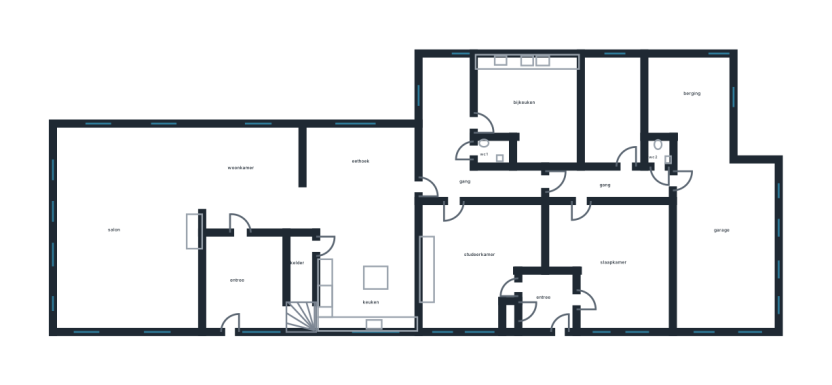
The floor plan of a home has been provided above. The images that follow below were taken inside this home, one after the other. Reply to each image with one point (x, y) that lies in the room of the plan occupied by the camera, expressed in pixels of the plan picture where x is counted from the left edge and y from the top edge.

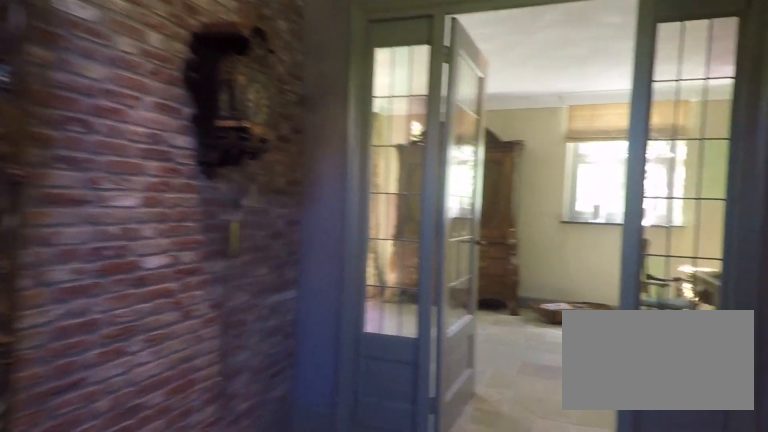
(246, 282)
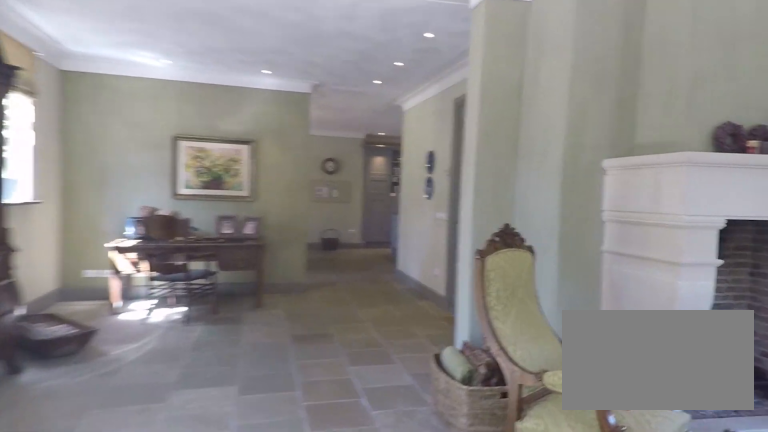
(165, 214)
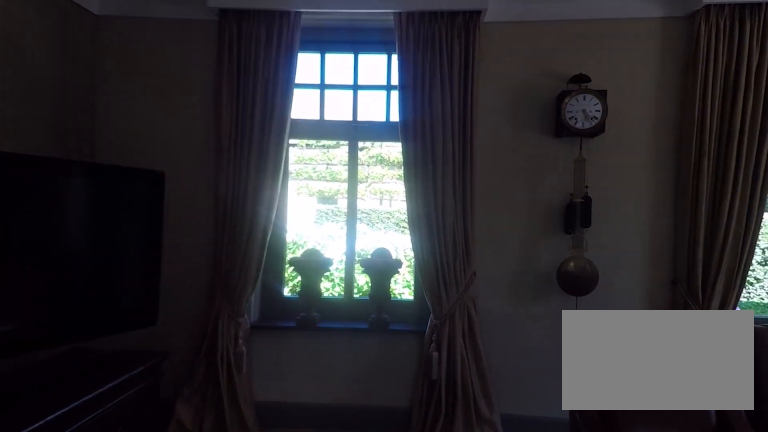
(165, 214)
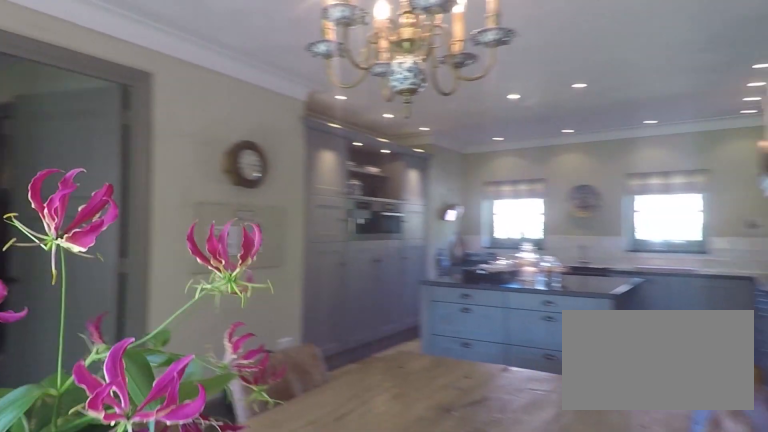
(364, 226)
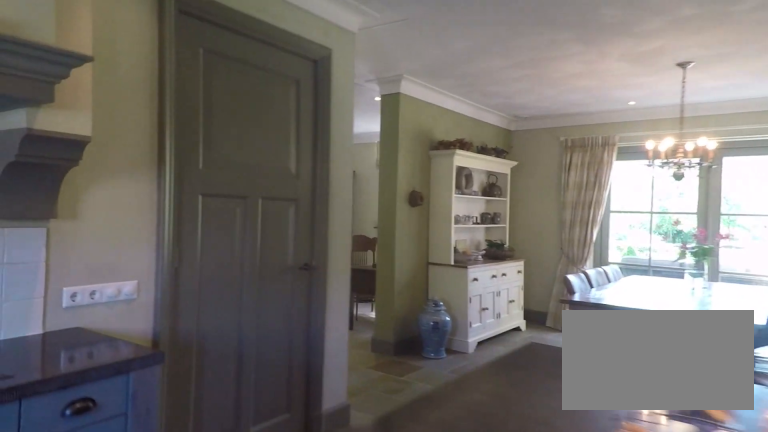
(364, 226)
